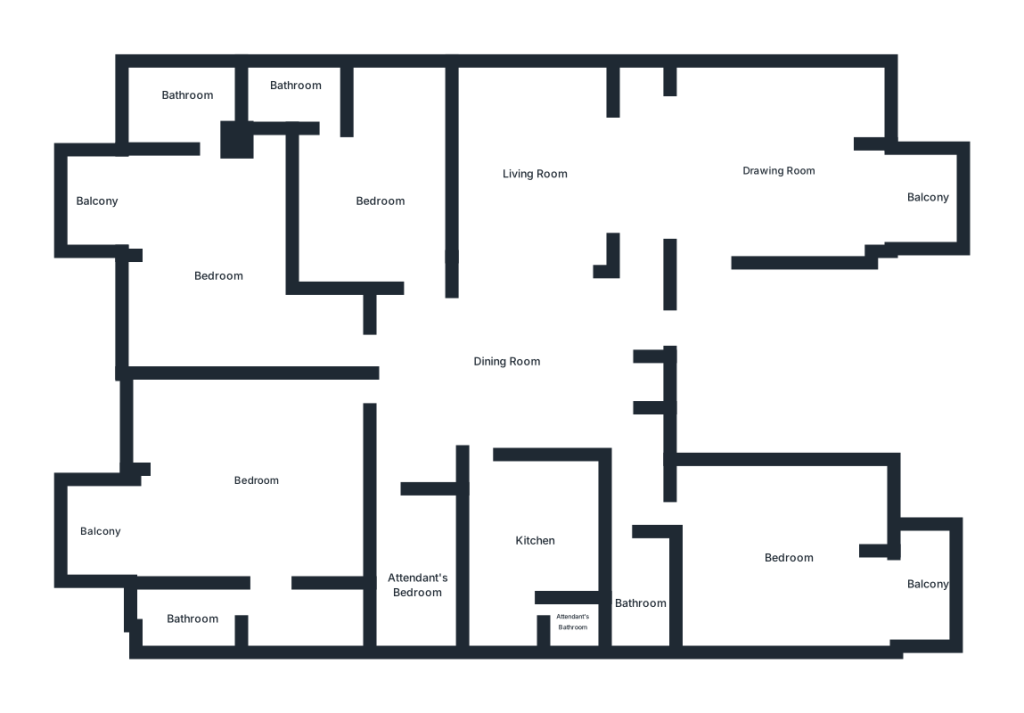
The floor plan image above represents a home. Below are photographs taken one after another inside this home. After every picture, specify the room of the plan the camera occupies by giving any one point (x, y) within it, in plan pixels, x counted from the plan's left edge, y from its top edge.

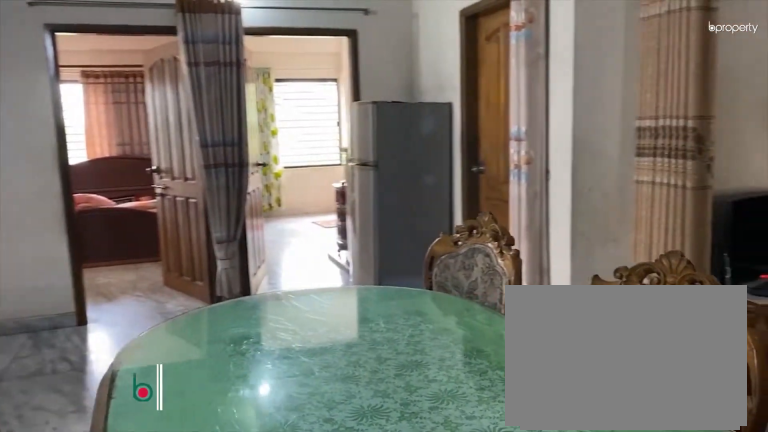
(506, 368)
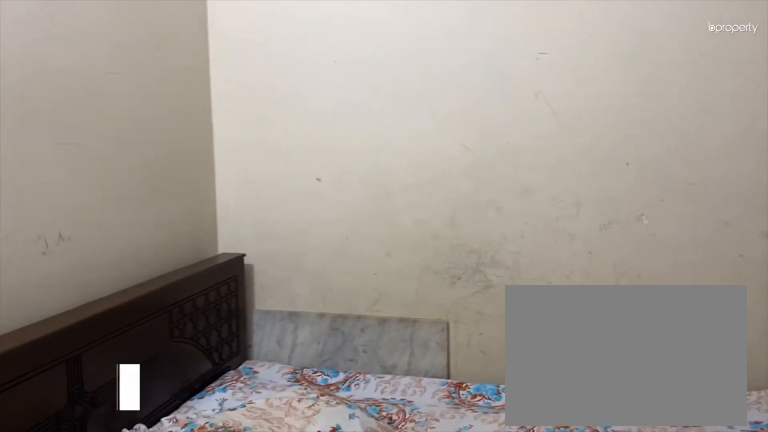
(385, 202)
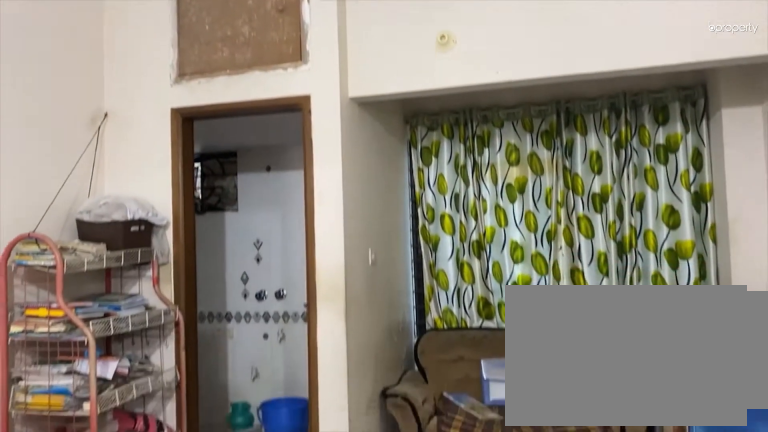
(384, 202)
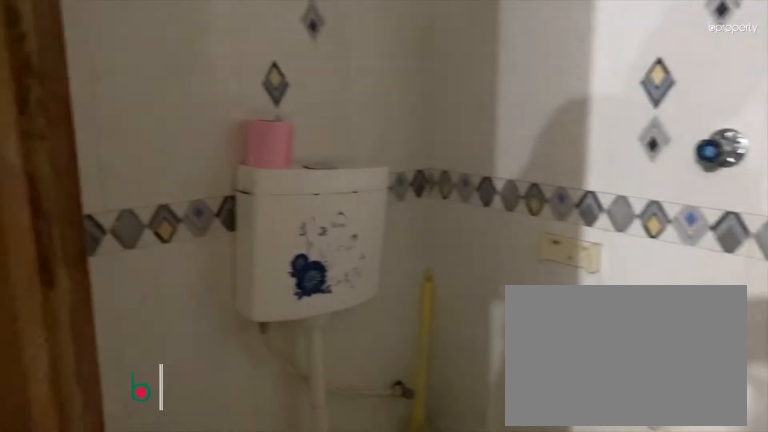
(297, 87)
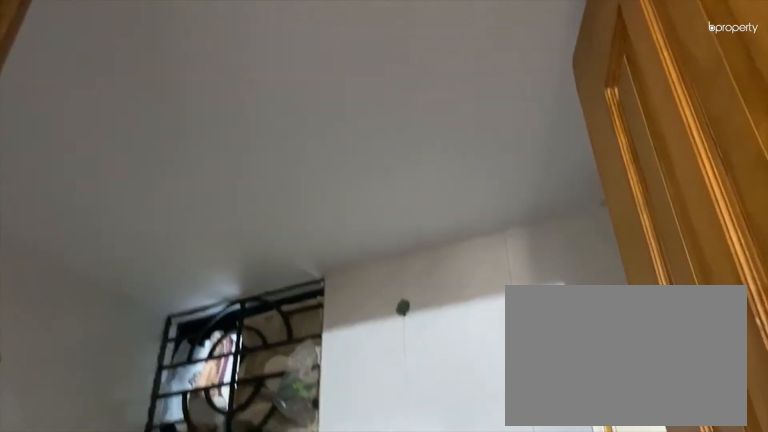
(297, 87)
